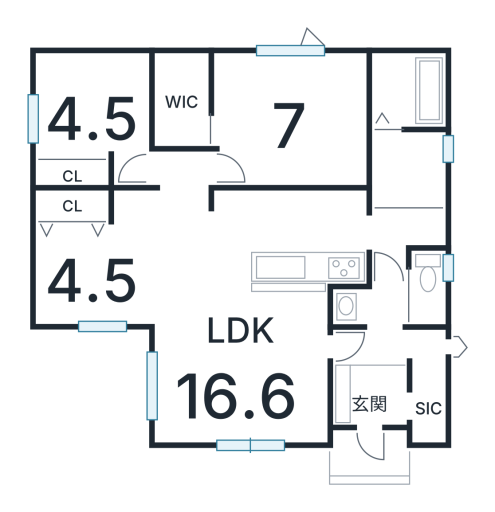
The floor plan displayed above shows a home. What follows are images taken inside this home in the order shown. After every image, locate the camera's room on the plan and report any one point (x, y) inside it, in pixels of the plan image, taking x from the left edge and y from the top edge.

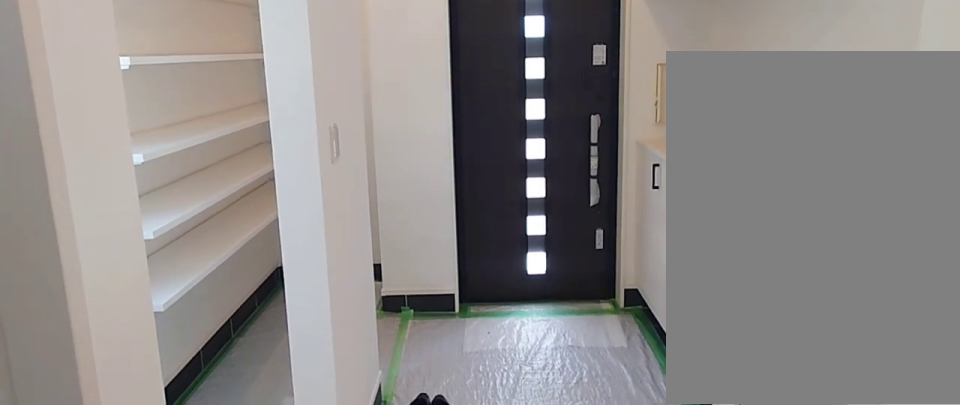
(390, 400)
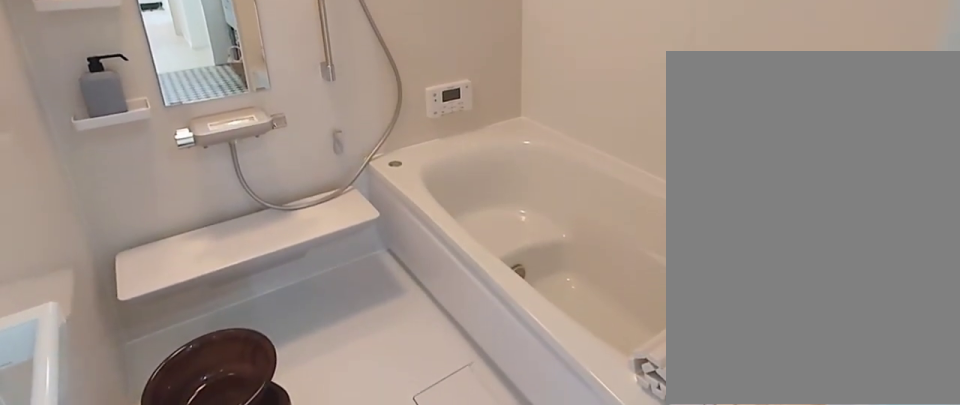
(405, 93)
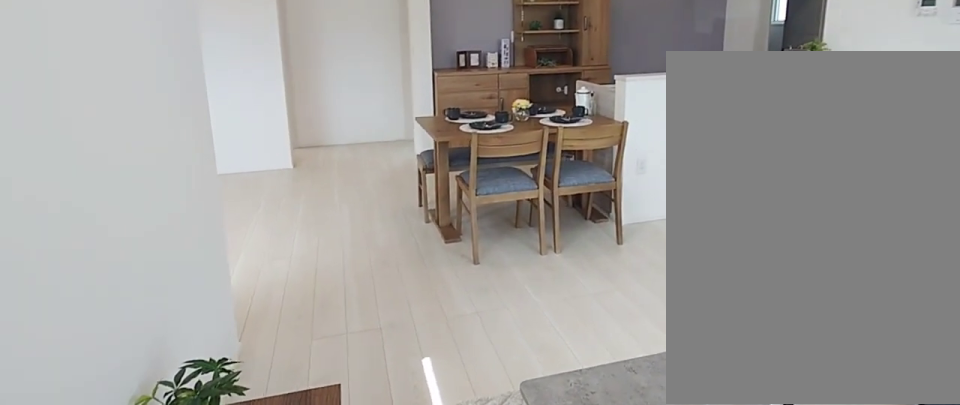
(240, 370)
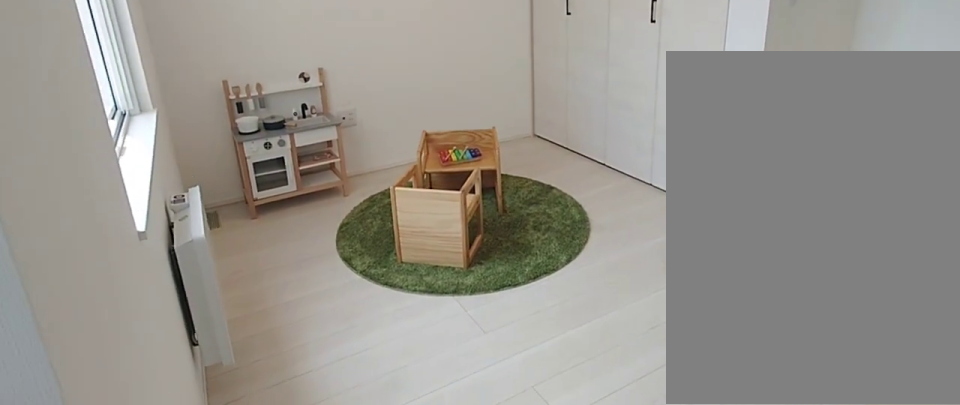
(83, 281)
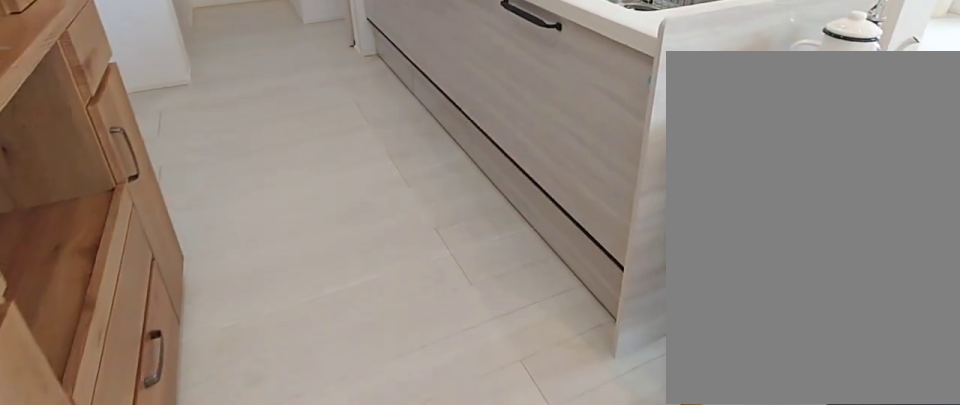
(292, 238)
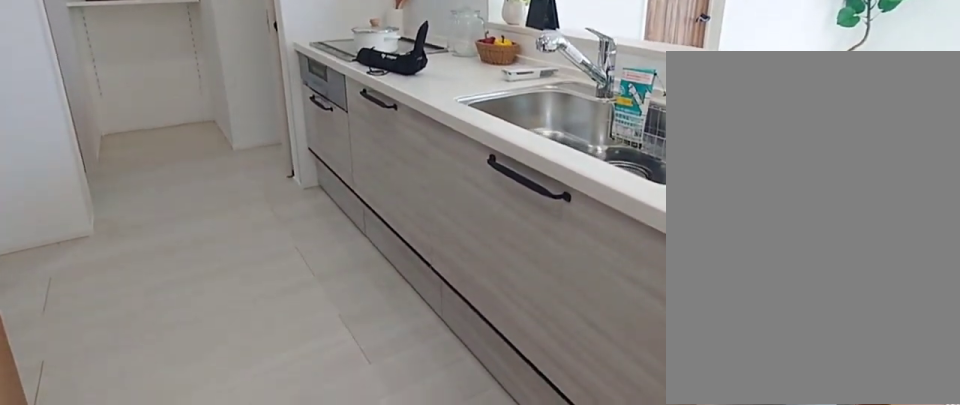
(292, 238)
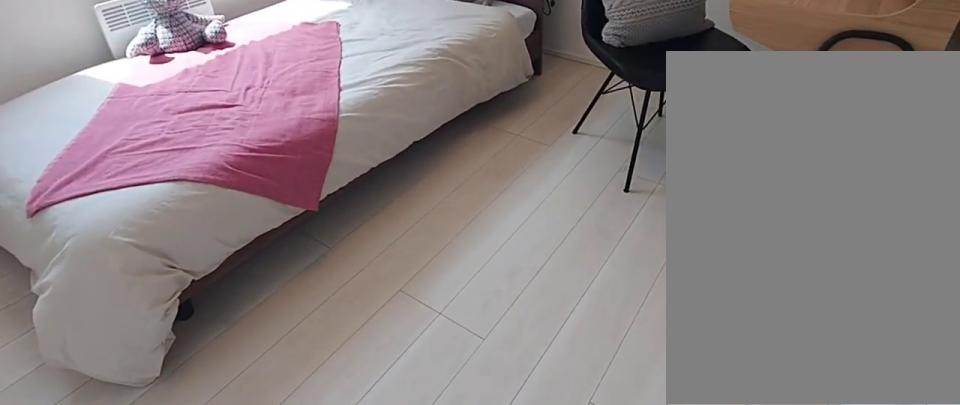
(87, 112)
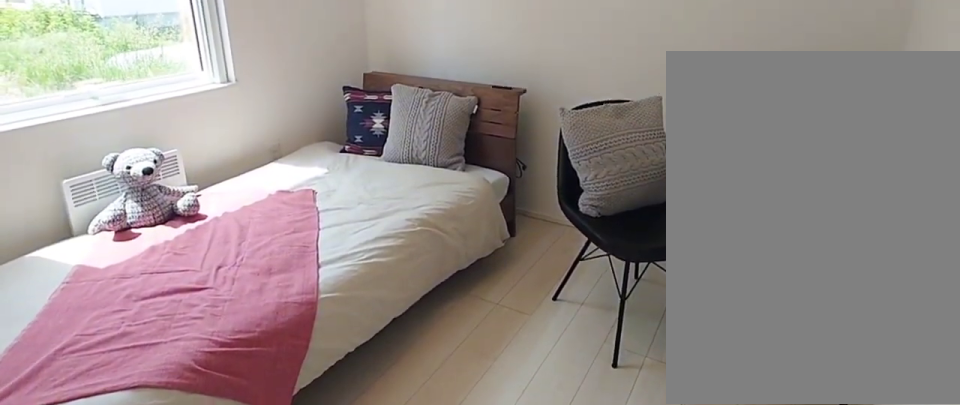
(87, 112)
